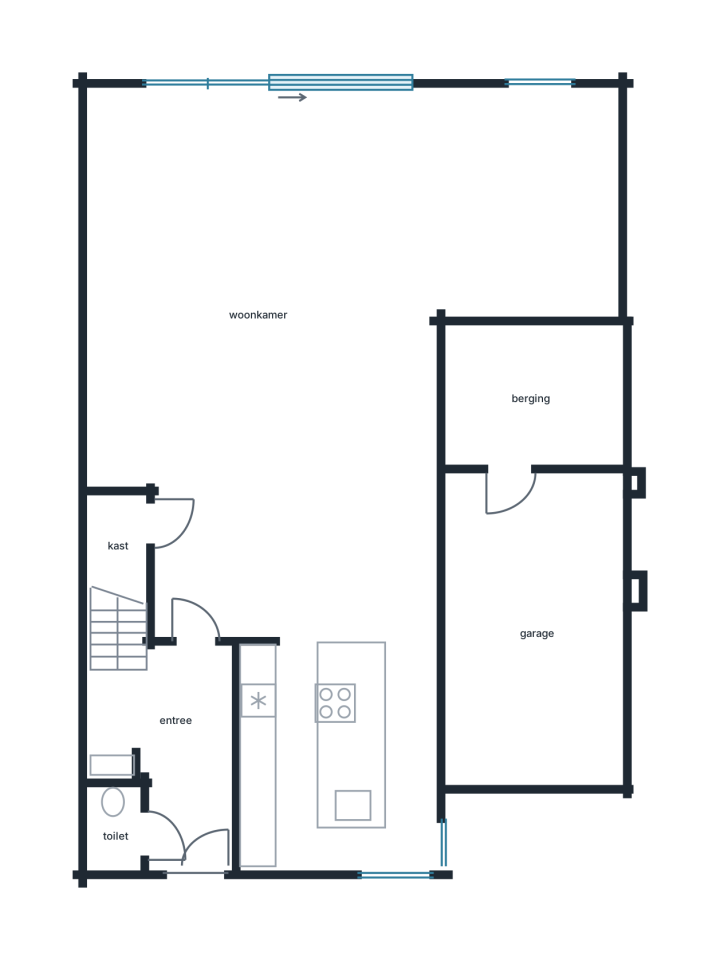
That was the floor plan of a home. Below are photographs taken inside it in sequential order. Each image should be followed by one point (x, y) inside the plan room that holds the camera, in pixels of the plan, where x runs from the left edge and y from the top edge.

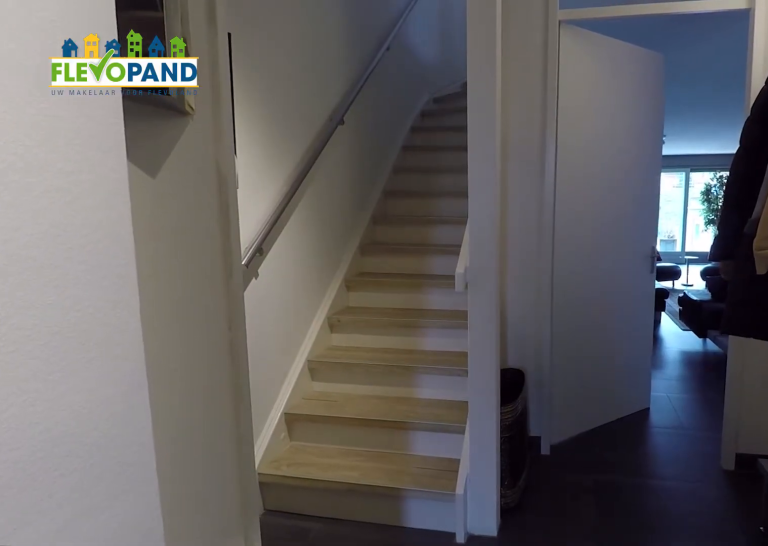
(177, 746)
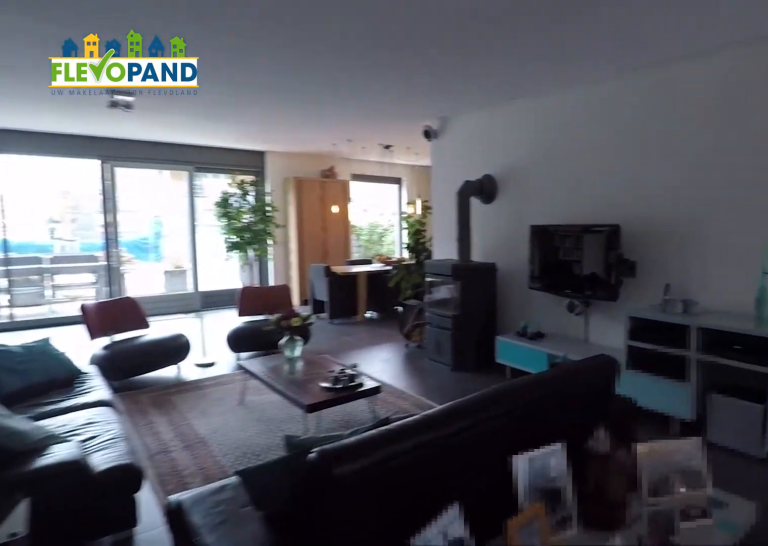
(318, 291)
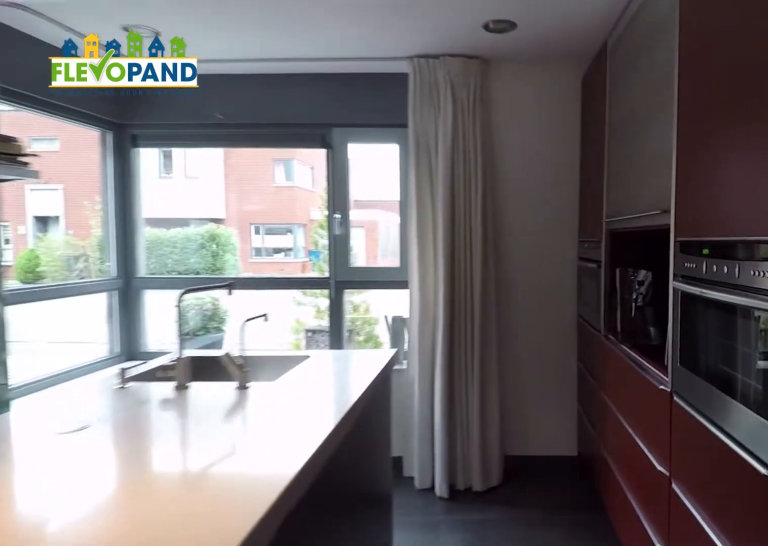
(337, 754)
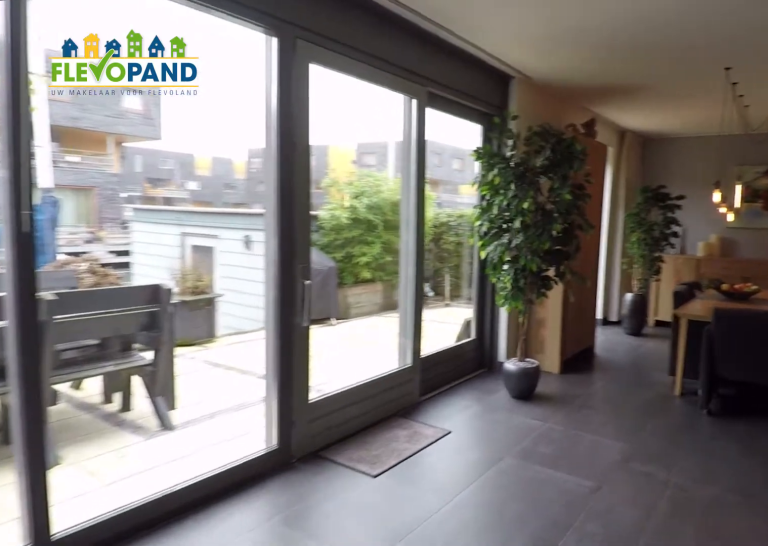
(318, 291)
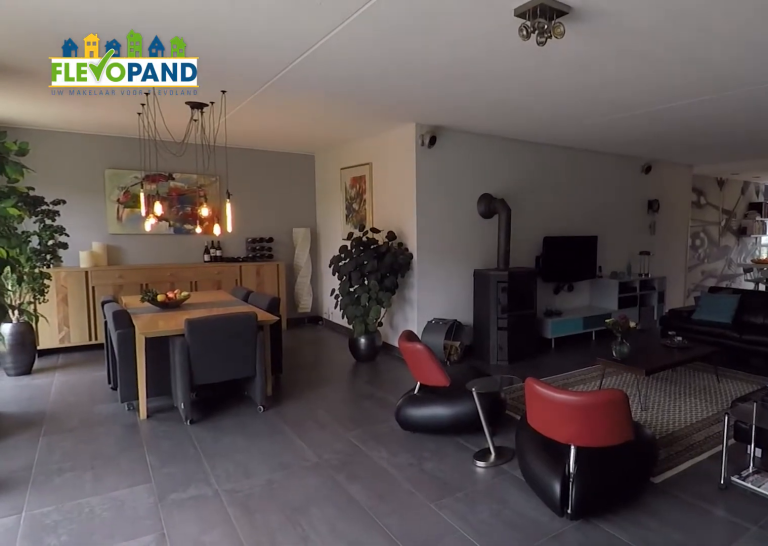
(318, 291)
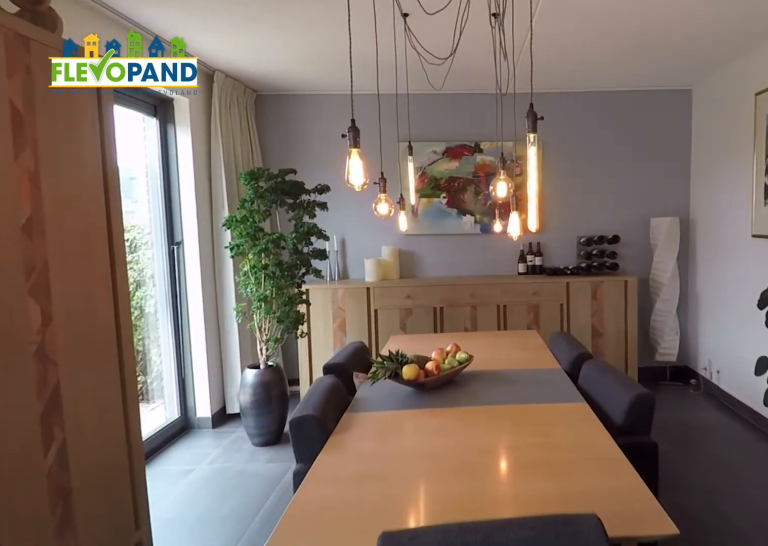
(318, 291)
